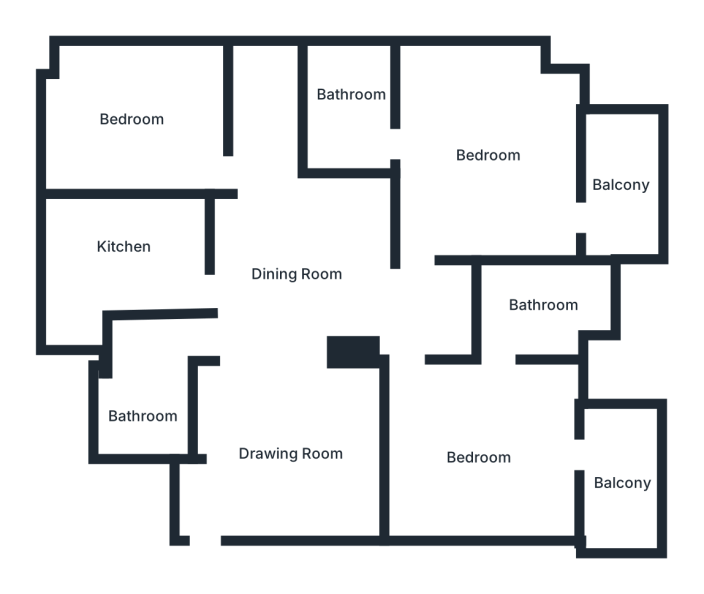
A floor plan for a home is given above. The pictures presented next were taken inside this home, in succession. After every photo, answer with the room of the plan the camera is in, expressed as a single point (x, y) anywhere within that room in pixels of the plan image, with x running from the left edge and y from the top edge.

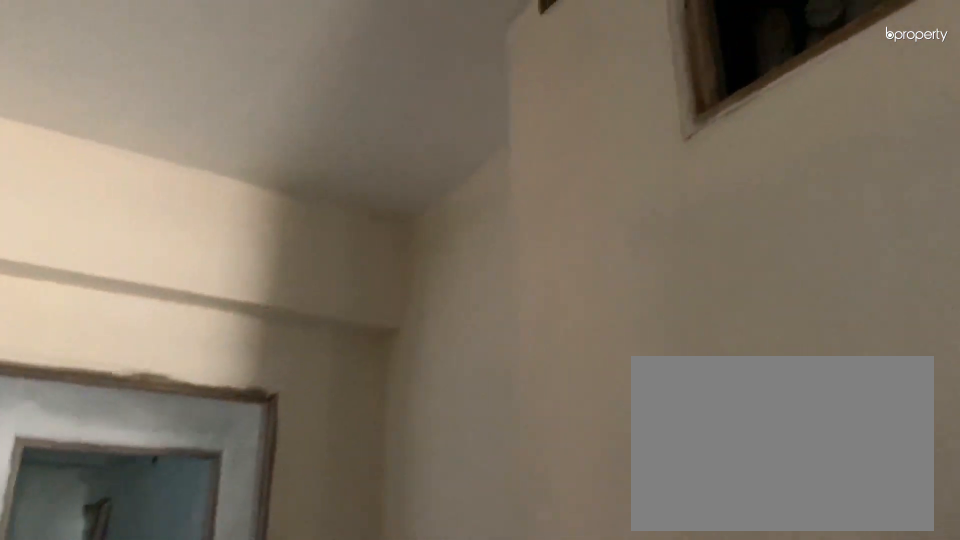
(286, 444)
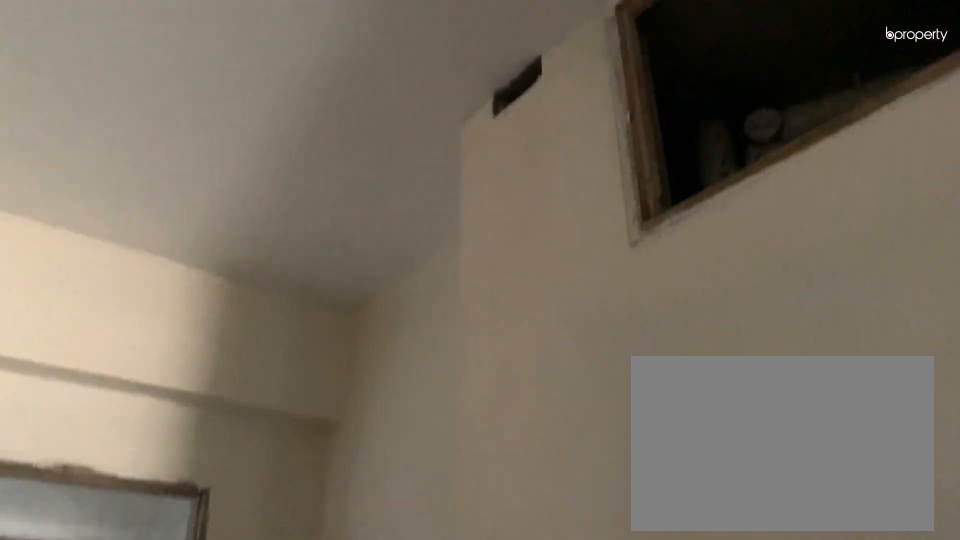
(286, 444)
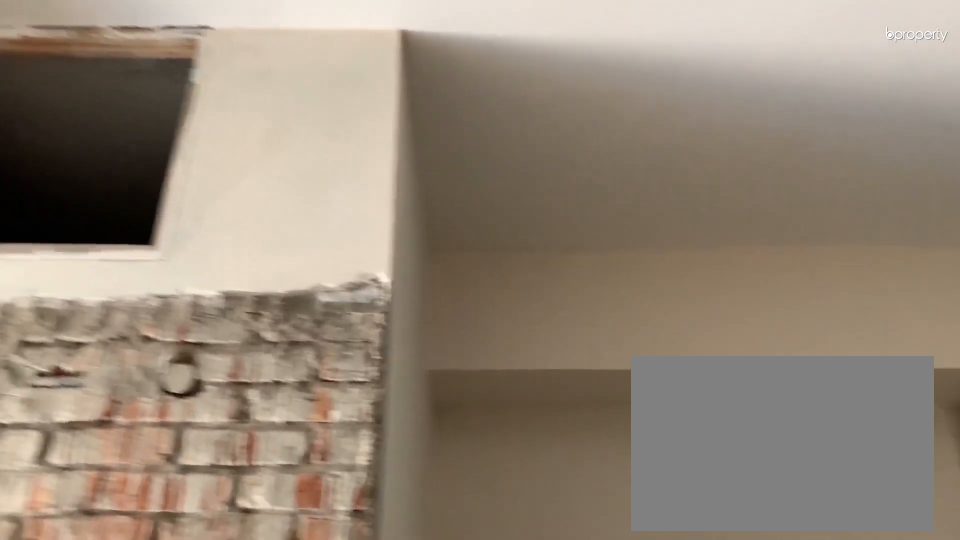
(304, 262)
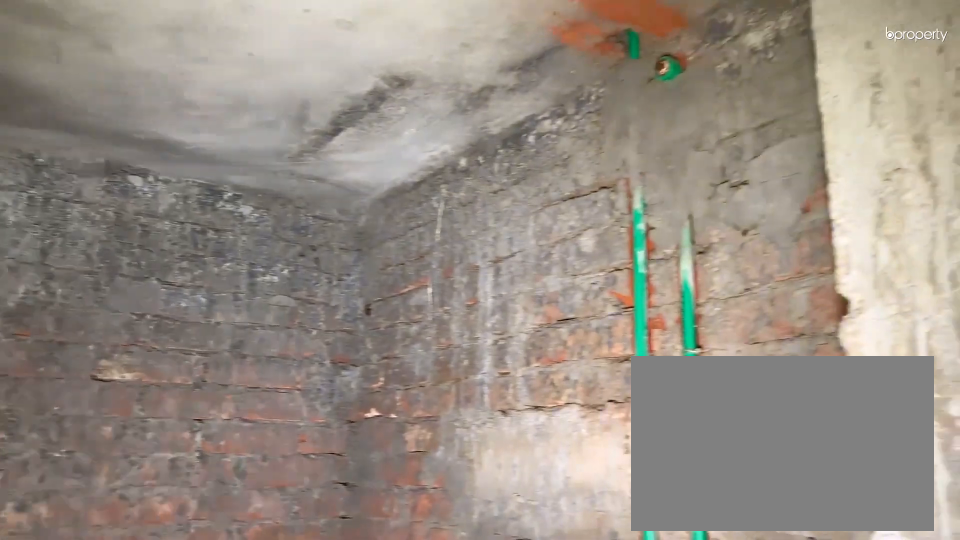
(141, 400)
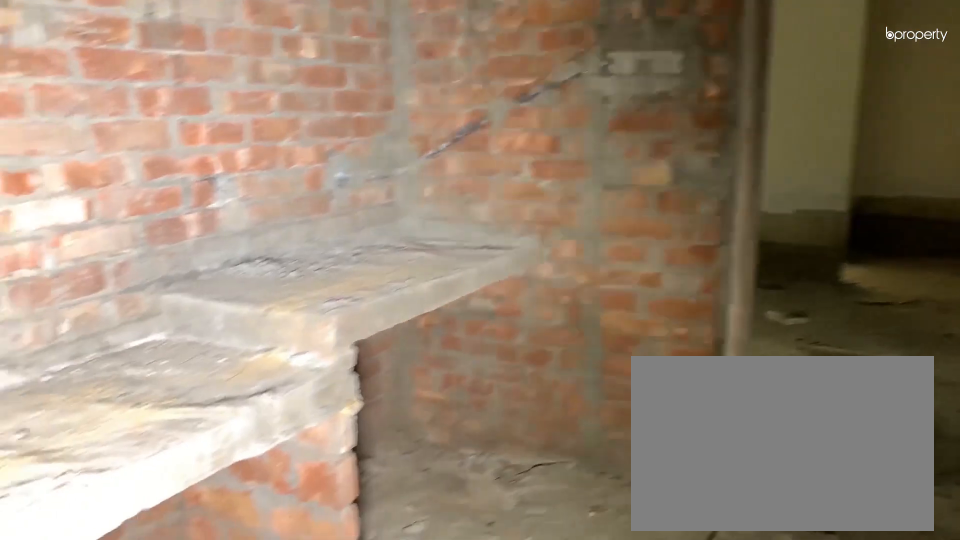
(109, 256)
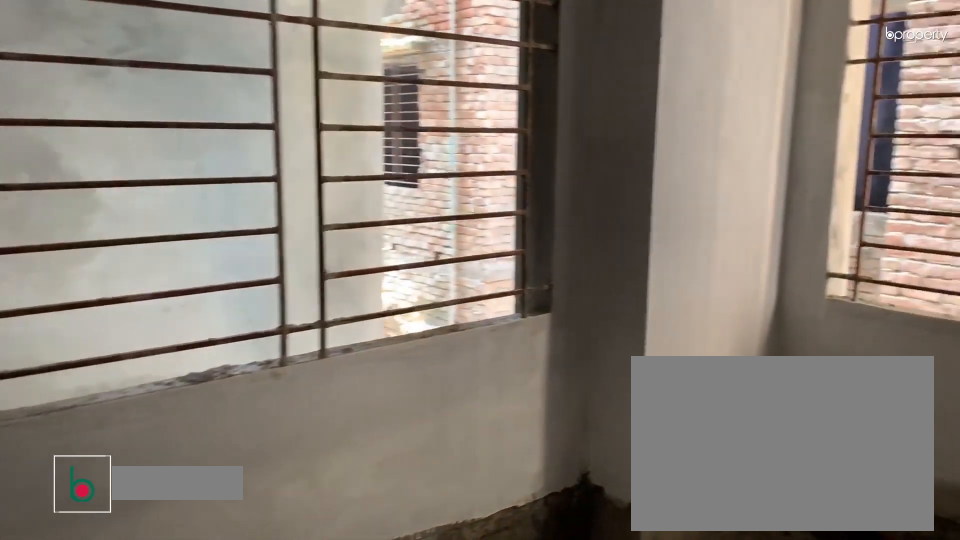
(132, 121)
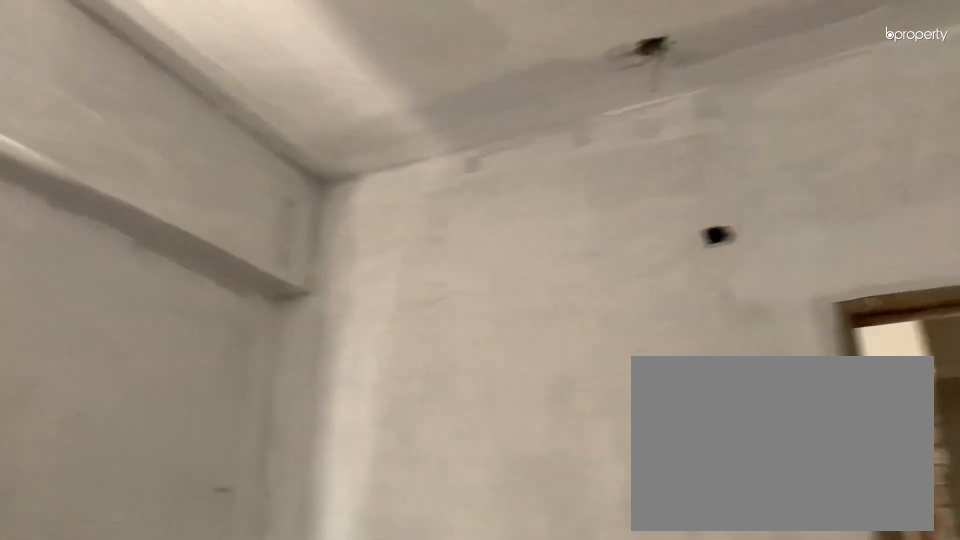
(132, 121)
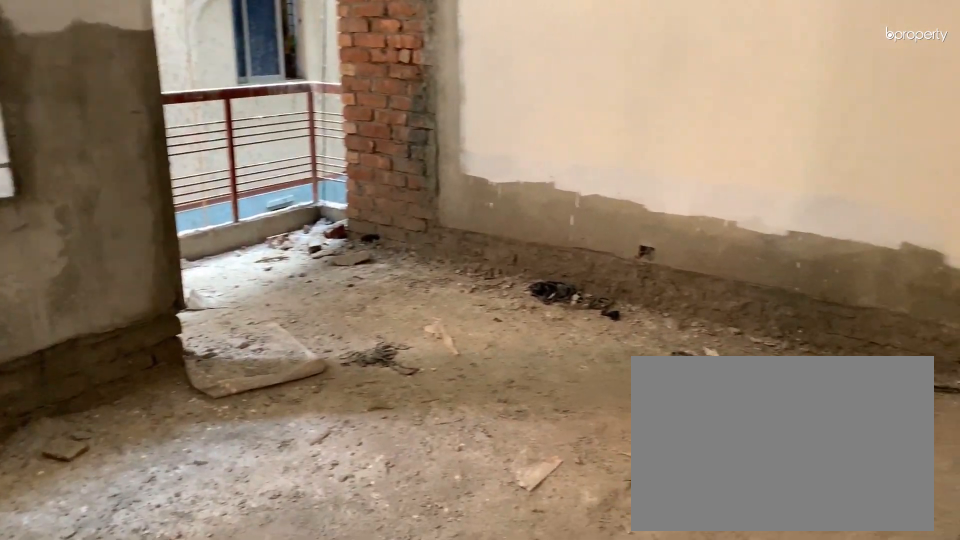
(480, 147)
